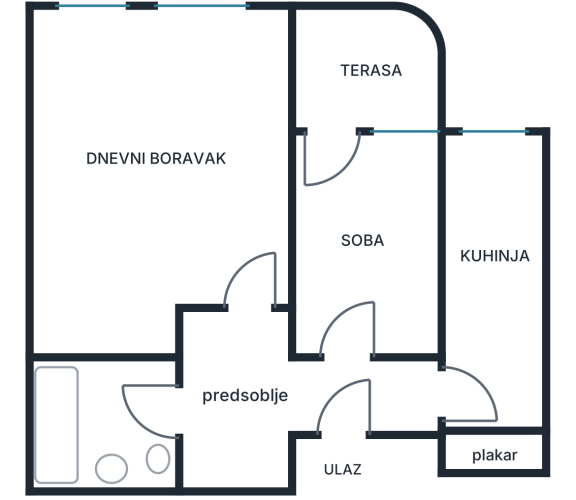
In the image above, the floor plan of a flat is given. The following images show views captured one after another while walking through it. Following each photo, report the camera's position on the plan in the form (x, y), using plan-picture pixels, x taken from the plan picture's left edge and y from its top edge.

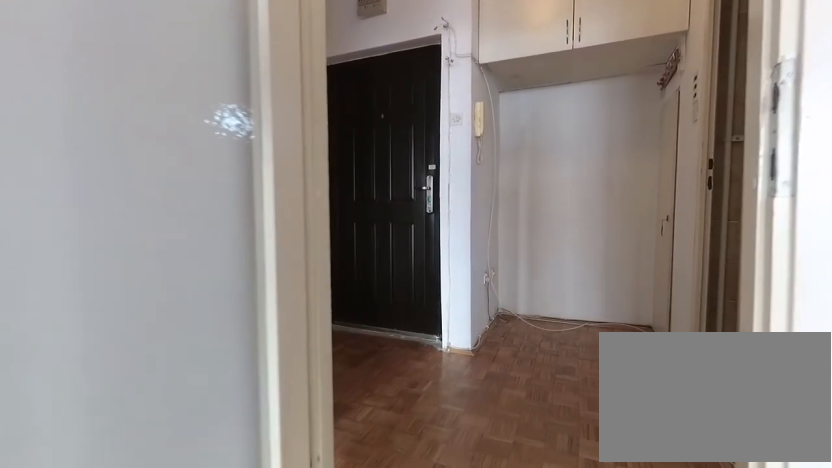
(241, 252)
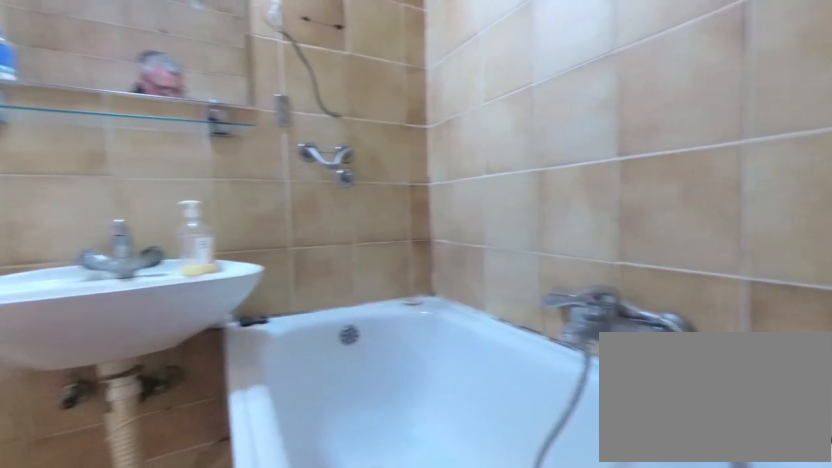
(91, 384)
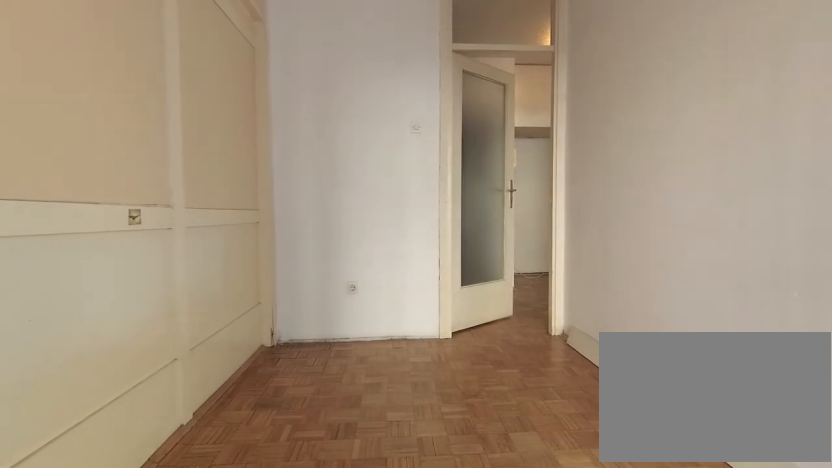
(344, 136)
